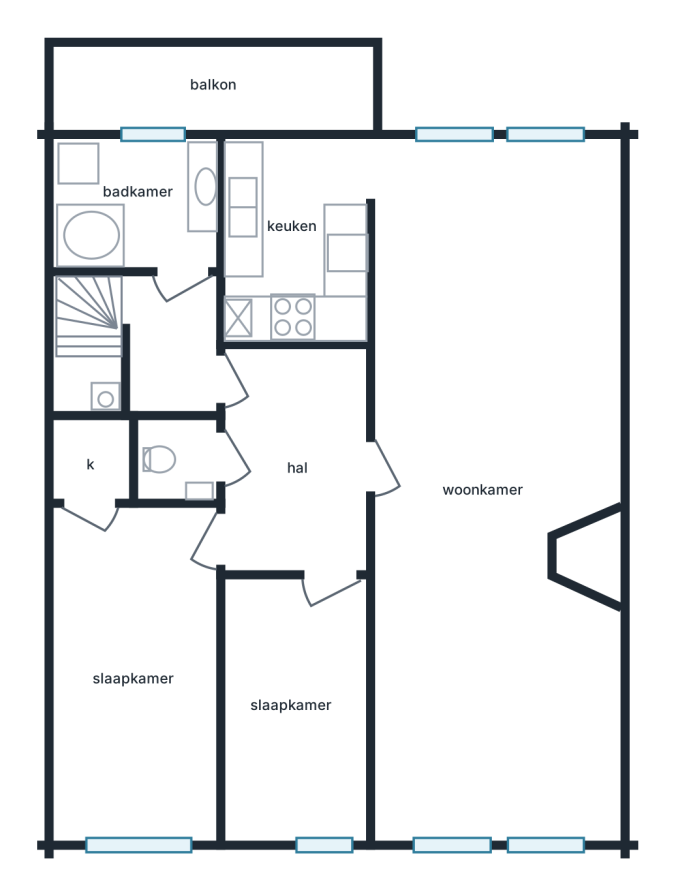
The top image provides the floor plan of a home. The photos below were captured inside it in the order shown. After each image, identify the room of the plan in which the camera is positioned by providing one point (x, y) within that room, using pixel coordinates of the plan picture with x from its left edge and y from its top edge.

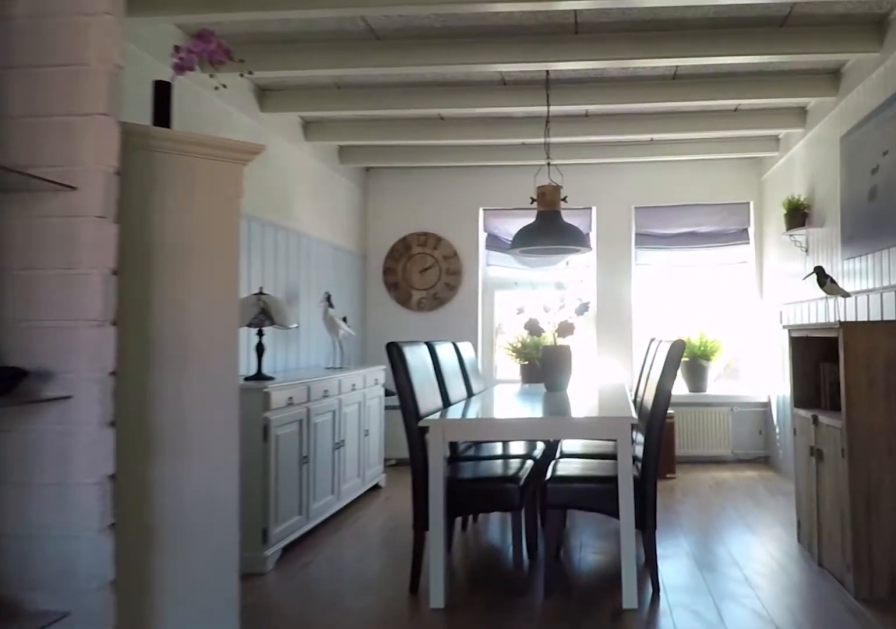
(493, 491)
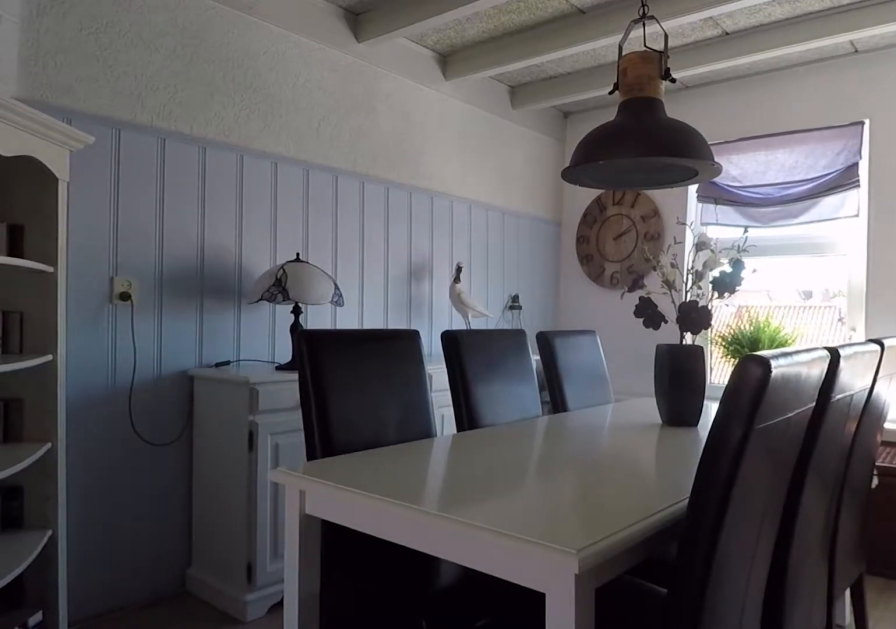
(490, 766)
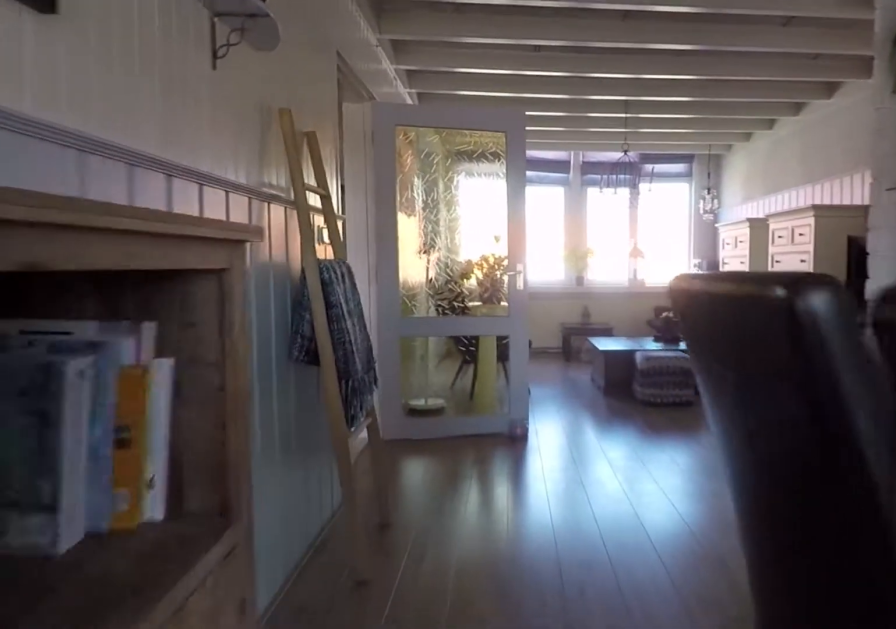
(494, 486)
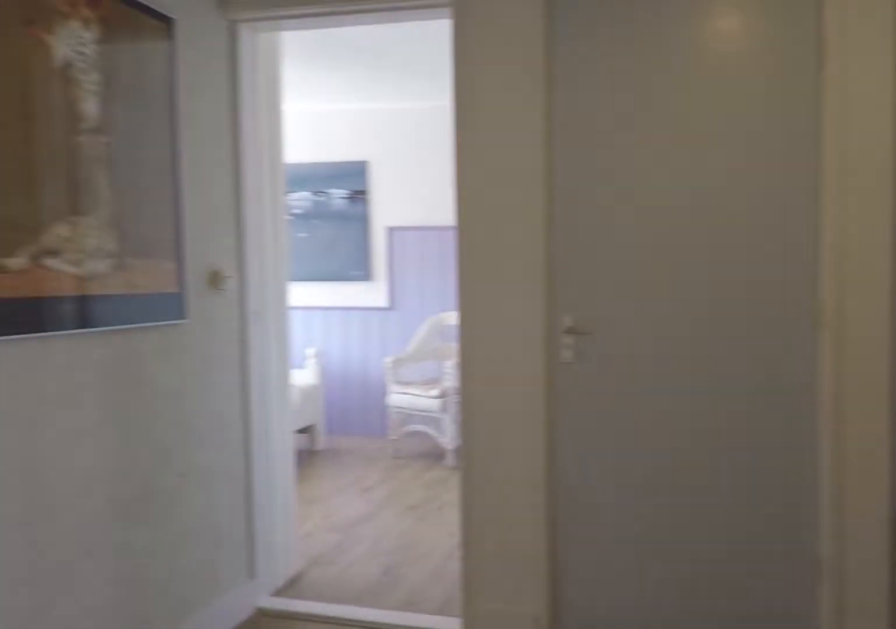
(296, 461)
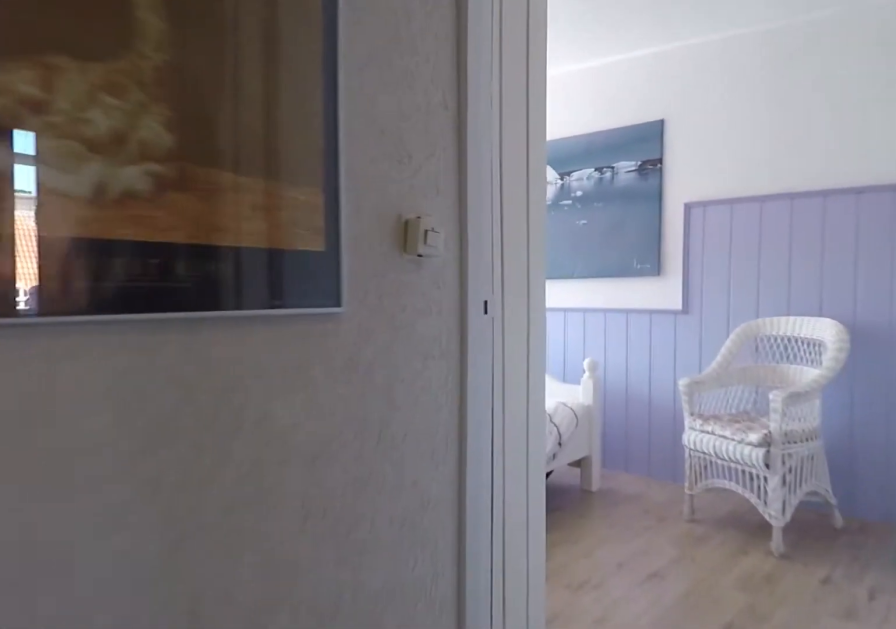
(296, 461)
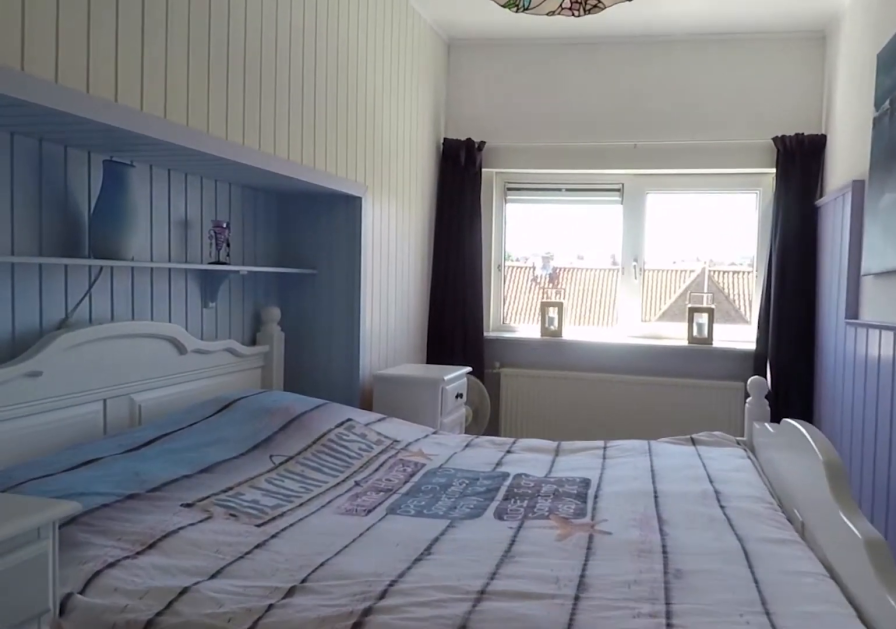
(137, 671)
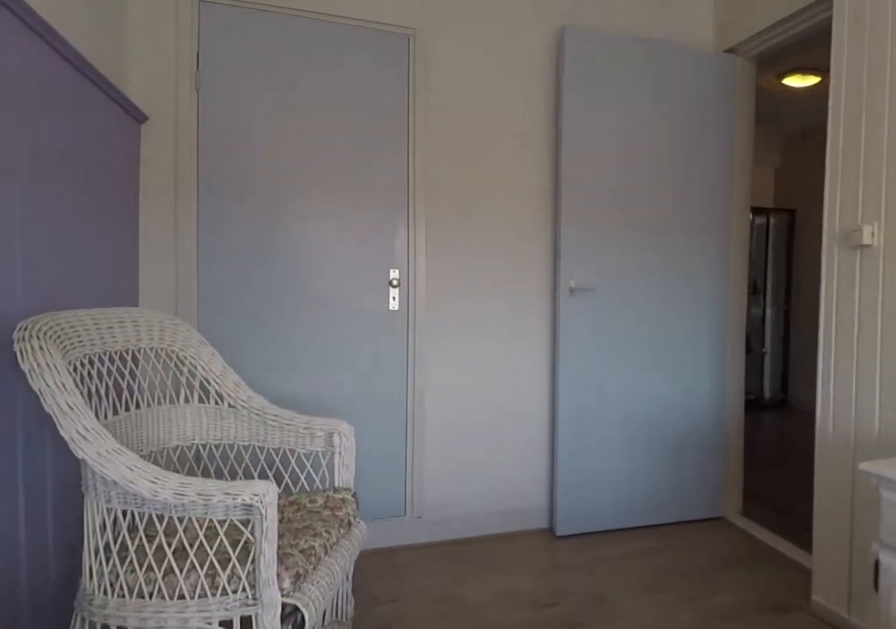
(137, 671)
